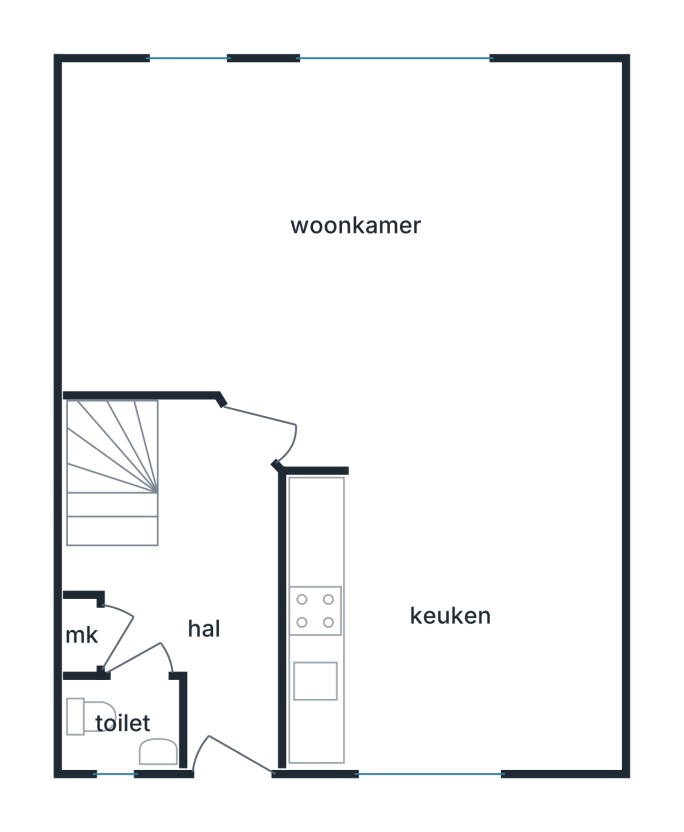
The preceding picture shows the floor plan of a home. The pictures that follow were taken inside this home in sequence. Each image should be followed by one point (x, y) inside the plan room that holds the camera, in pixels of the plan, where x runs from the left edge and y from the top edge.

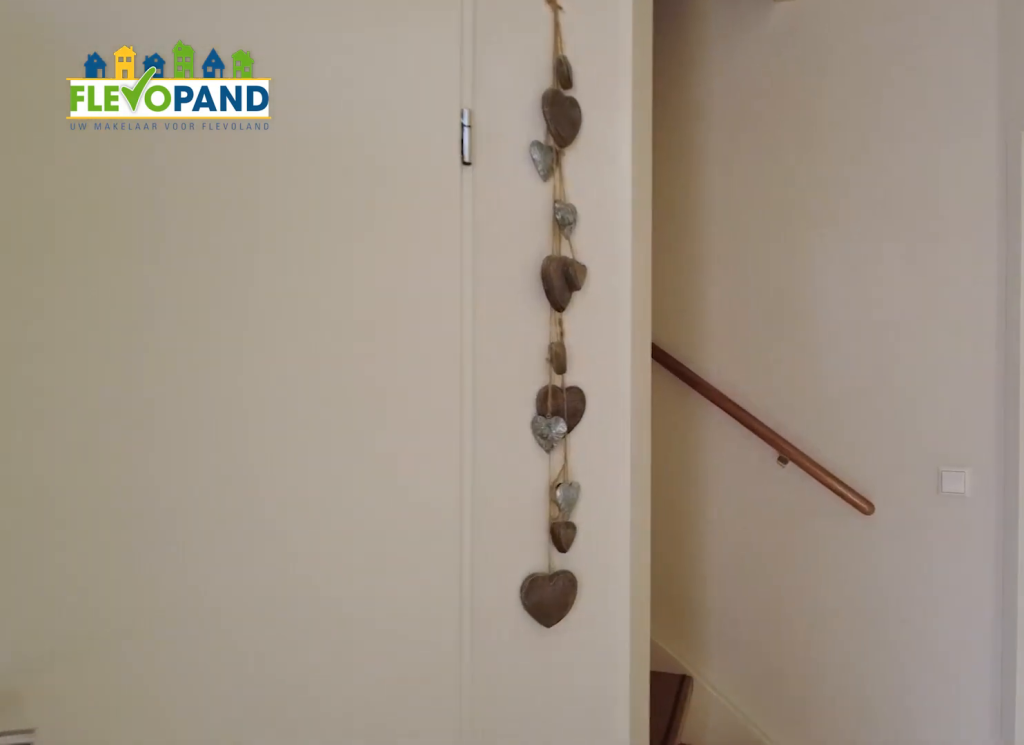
(202, 588)
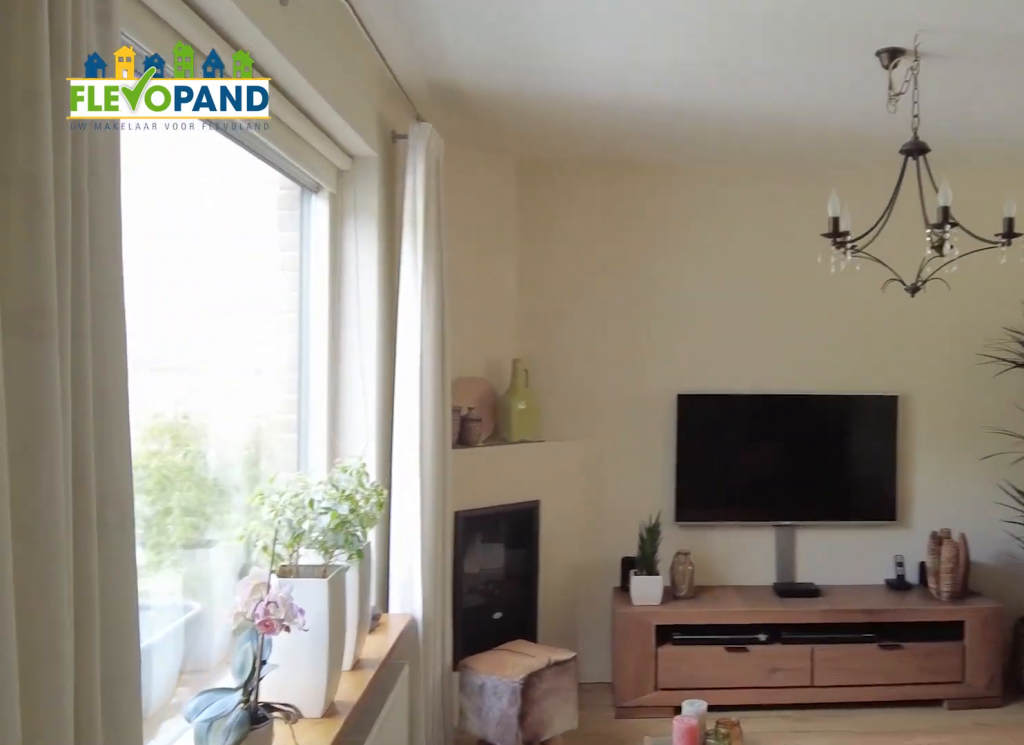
(227, 154)
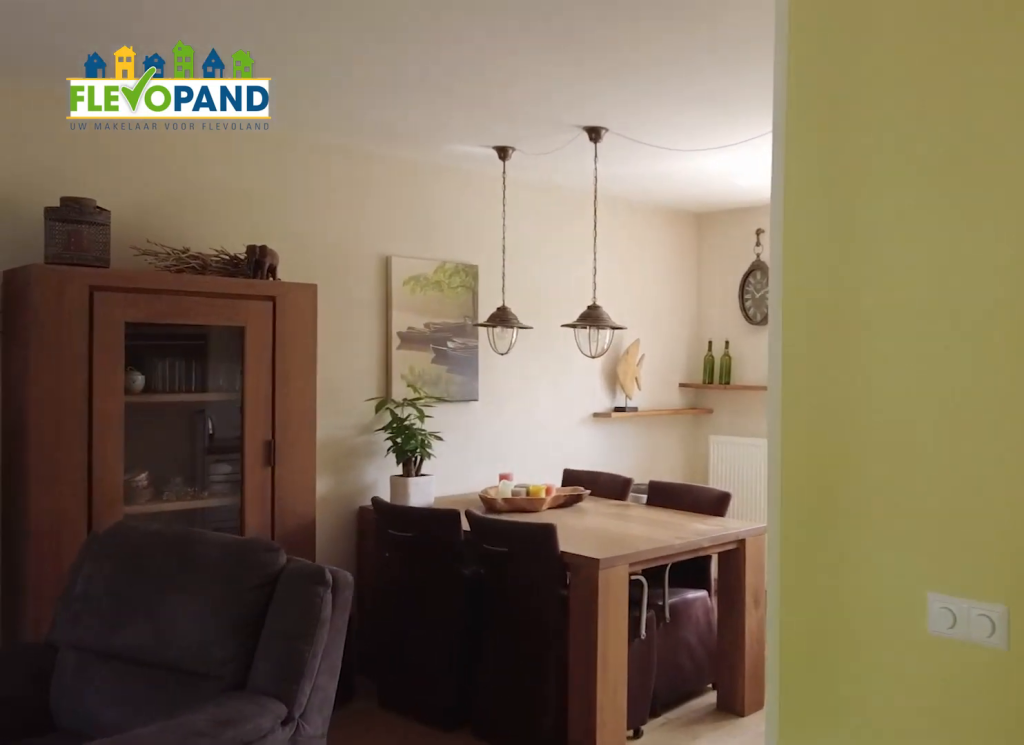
(227, 154)
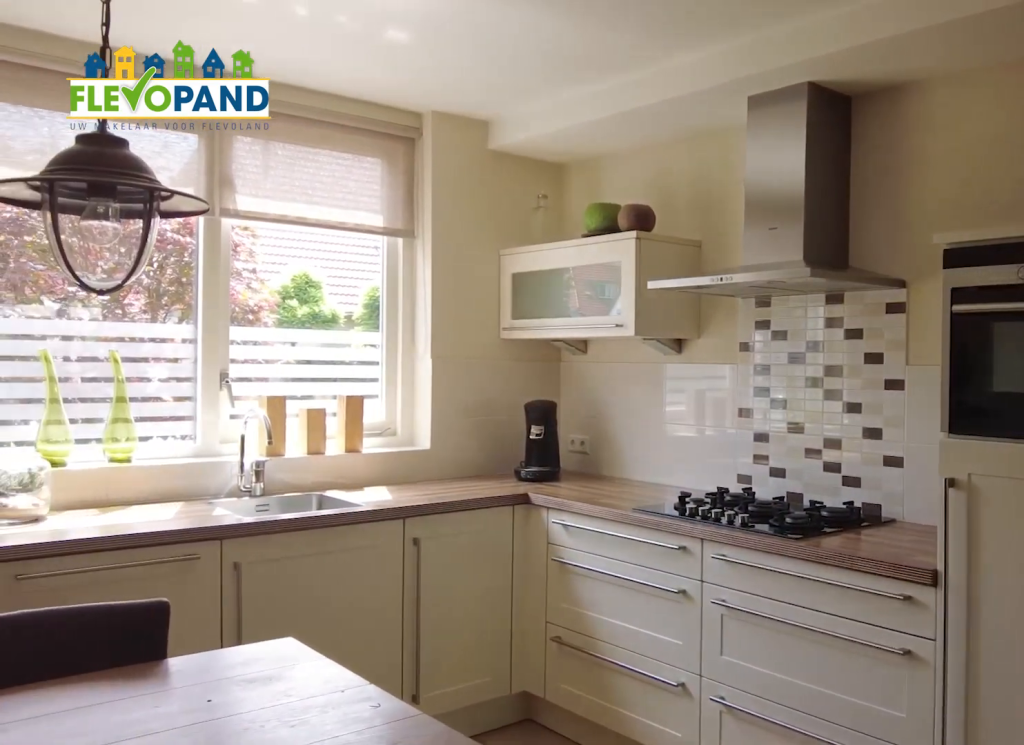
(451, 620)
